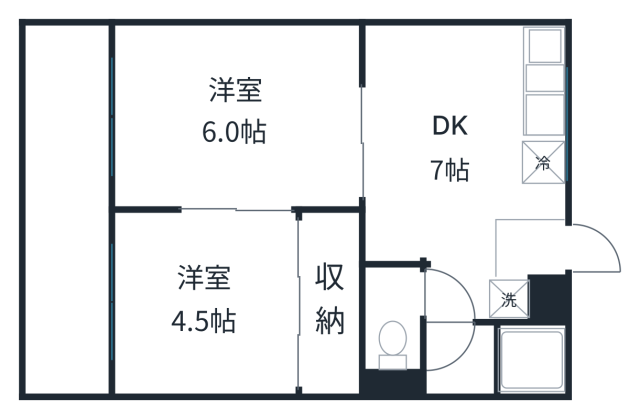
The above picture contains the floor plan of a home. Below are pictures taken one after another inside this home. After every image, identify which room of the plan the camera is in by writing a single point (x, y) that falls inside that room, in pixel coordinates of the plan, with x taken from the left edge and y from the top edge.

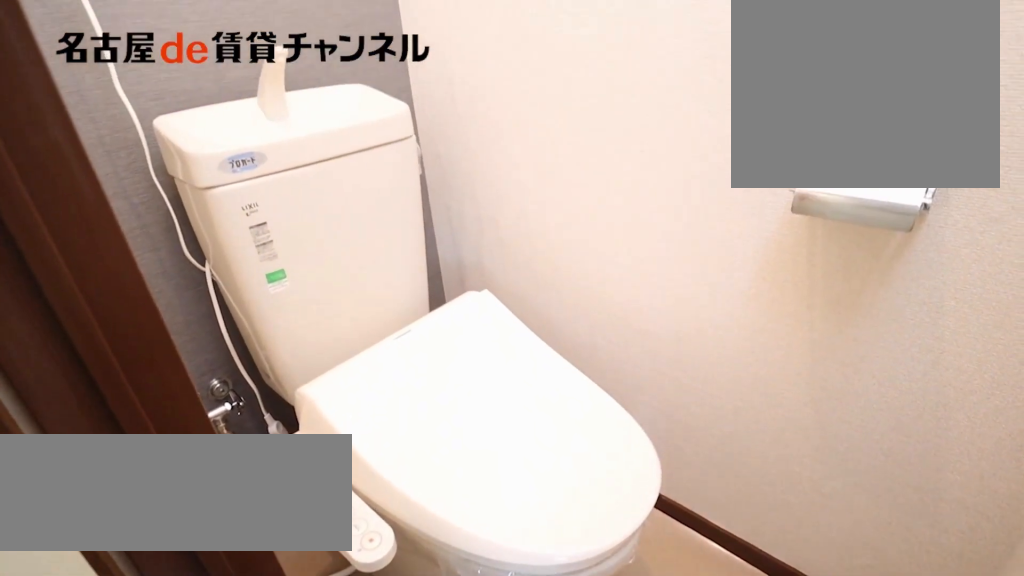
(398, 318)
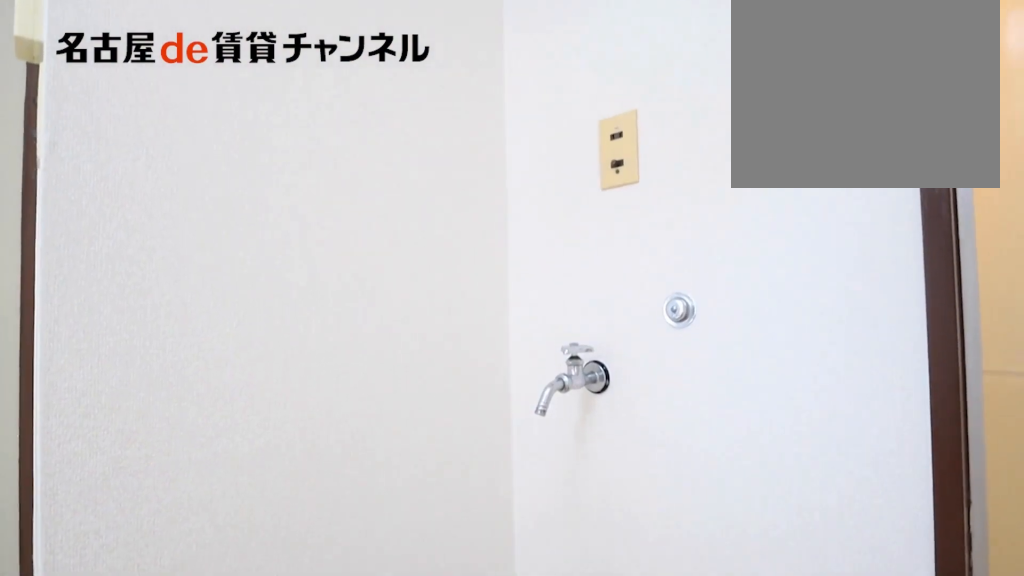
(508, 299)
